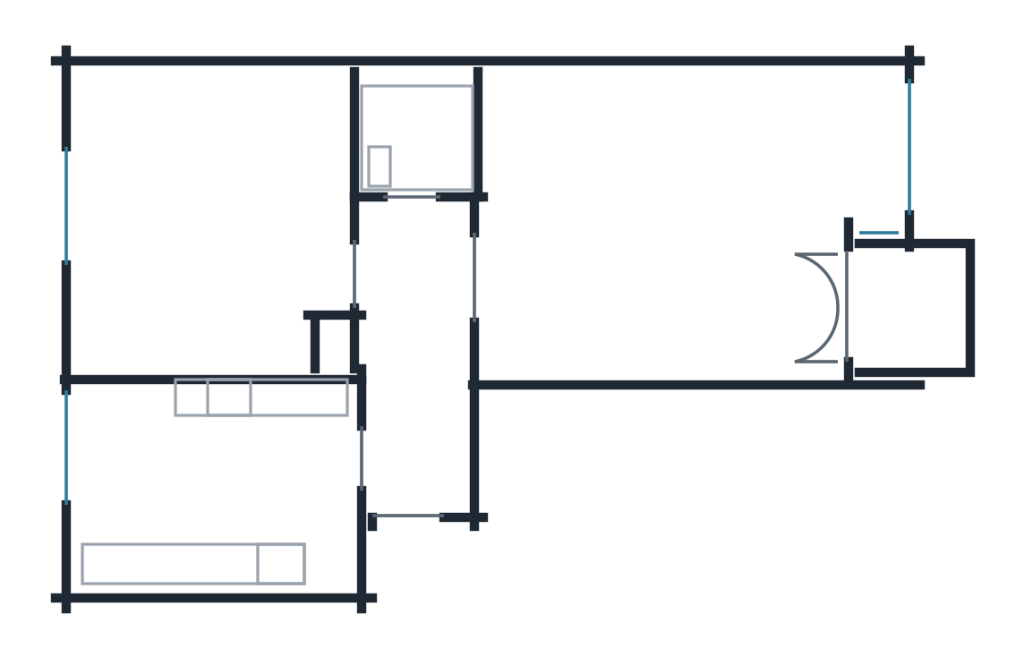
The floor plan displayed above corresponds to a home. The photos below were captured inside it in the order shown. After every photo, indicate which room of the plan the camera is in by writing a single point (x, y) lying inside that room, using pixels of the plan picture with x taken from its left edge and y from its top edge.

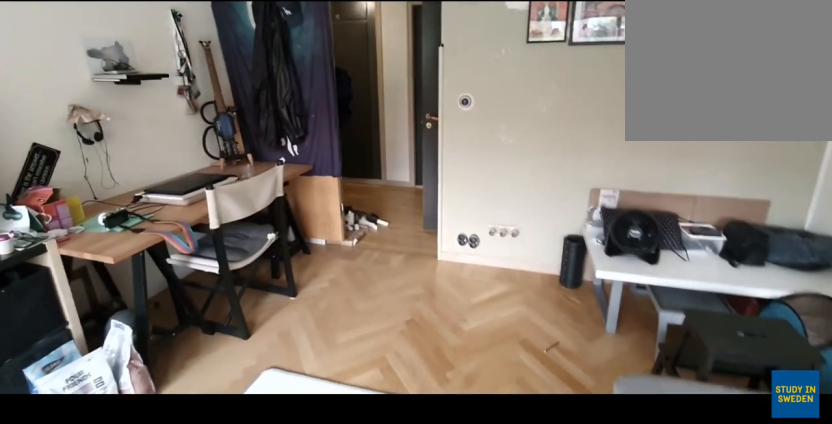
(693, 221)
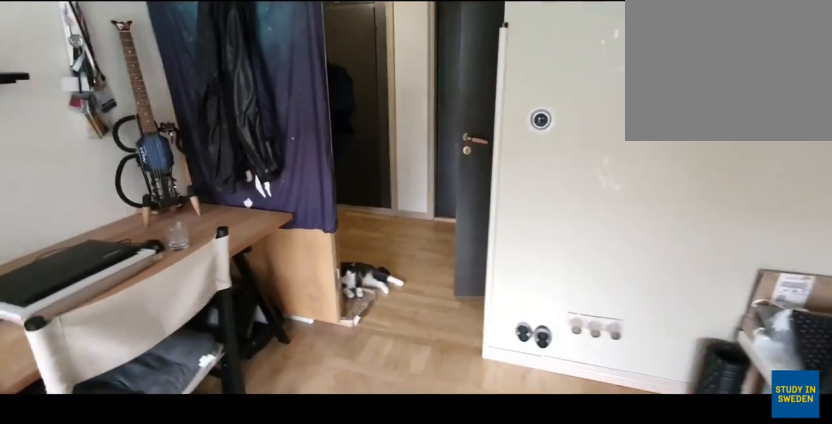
(693, 221)
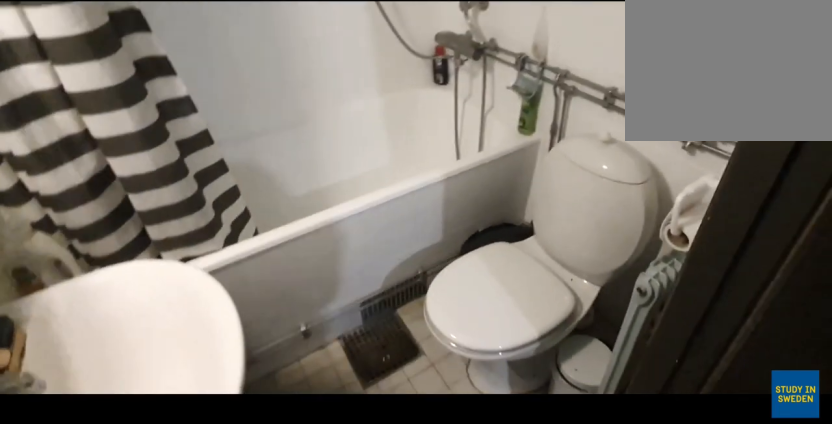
(417, 140)
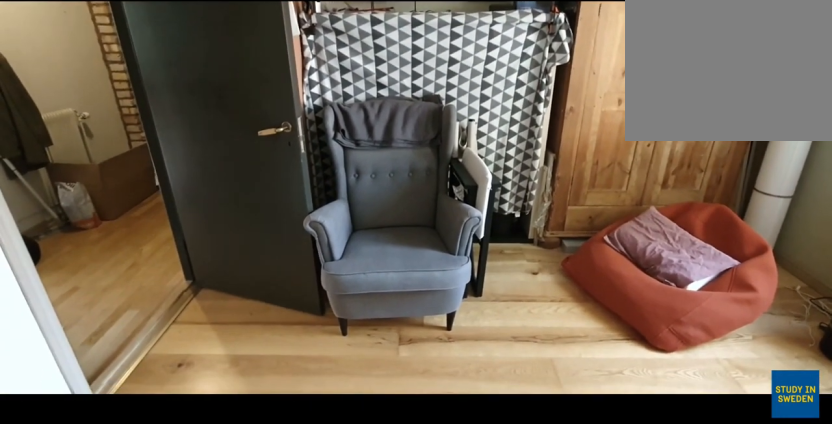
(211, 204)
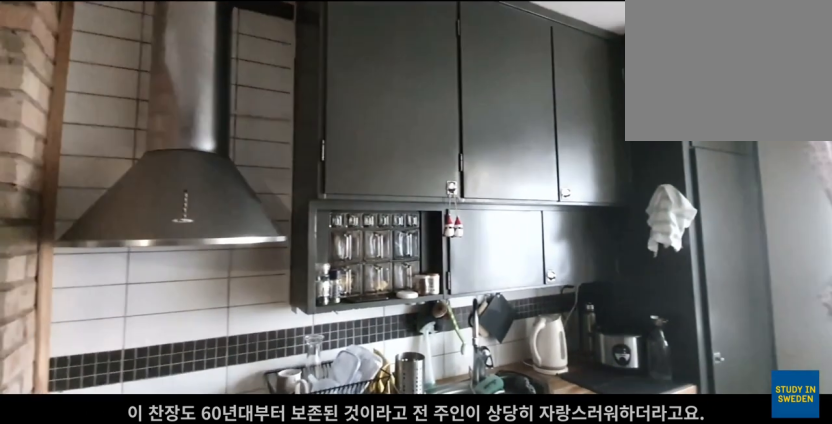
(216, 488)
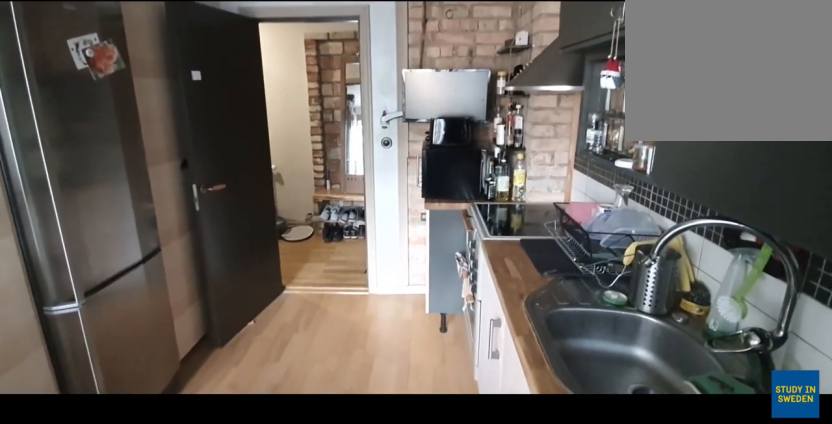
(216, 488)
